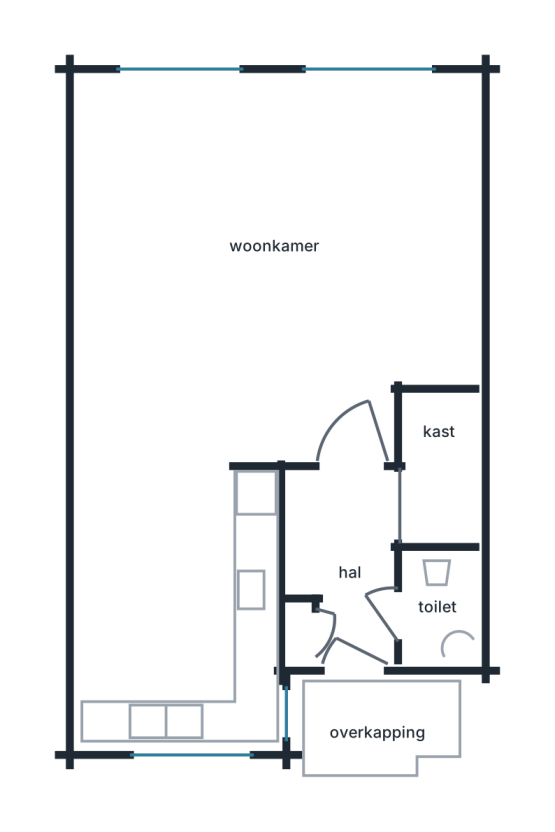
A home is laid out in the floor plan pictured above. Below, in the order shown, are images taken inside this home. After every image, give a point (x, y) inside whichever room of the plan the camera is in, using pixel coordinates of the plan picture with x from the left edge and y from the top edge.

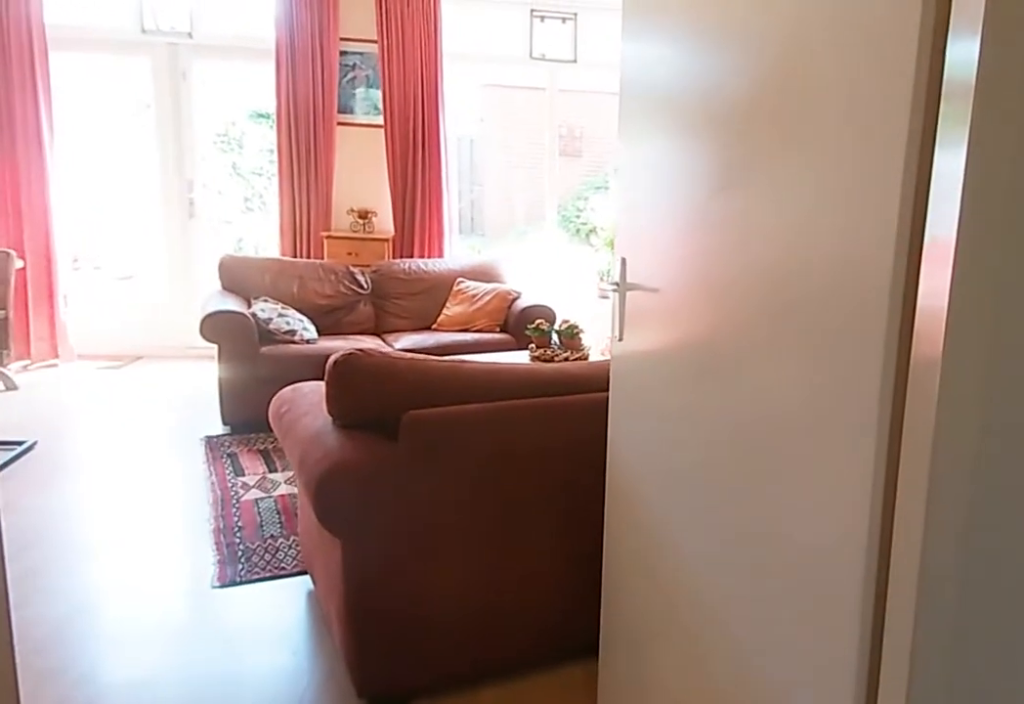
(345, 554)
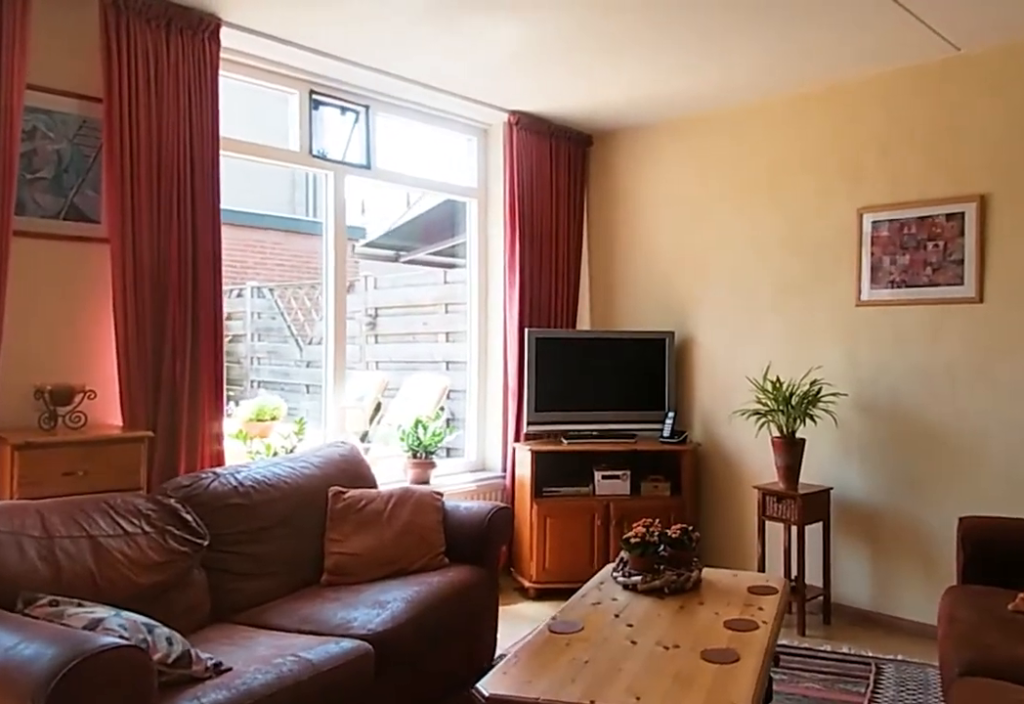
(336, 278)
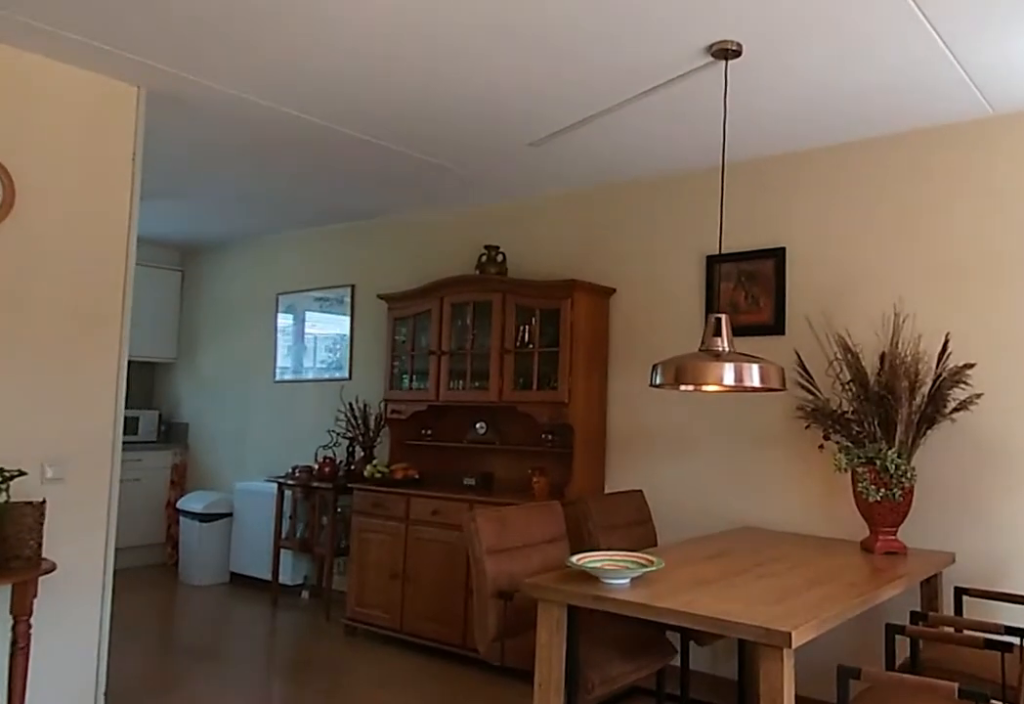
(338, 278)
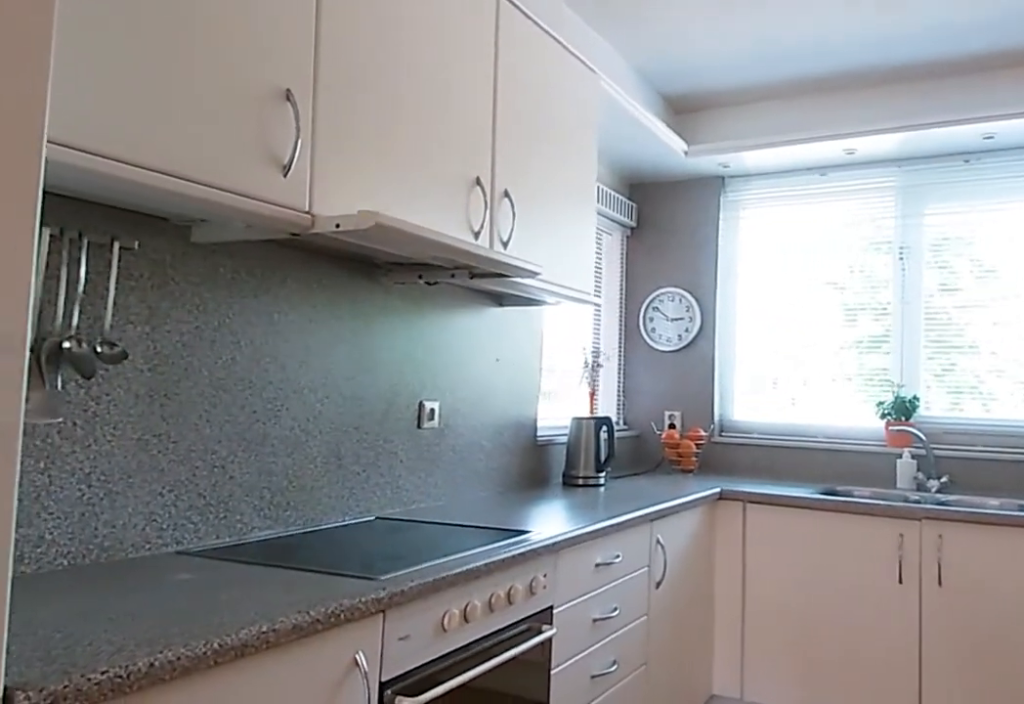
(179, 602)
